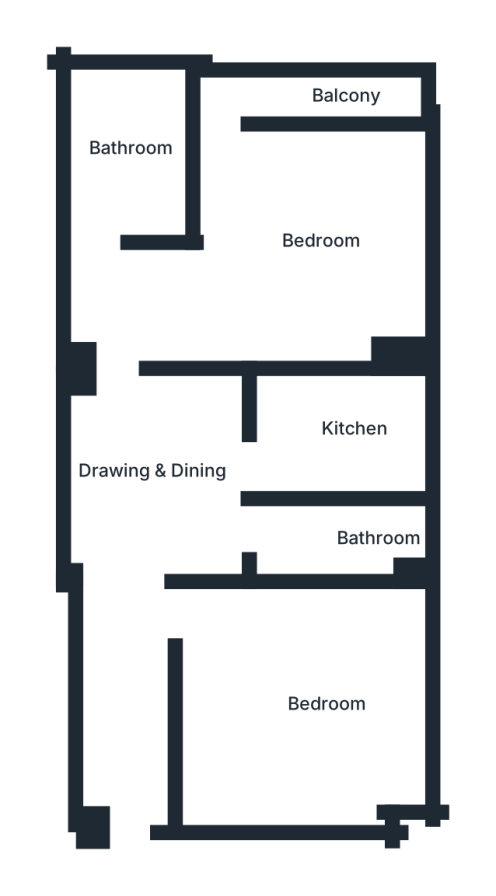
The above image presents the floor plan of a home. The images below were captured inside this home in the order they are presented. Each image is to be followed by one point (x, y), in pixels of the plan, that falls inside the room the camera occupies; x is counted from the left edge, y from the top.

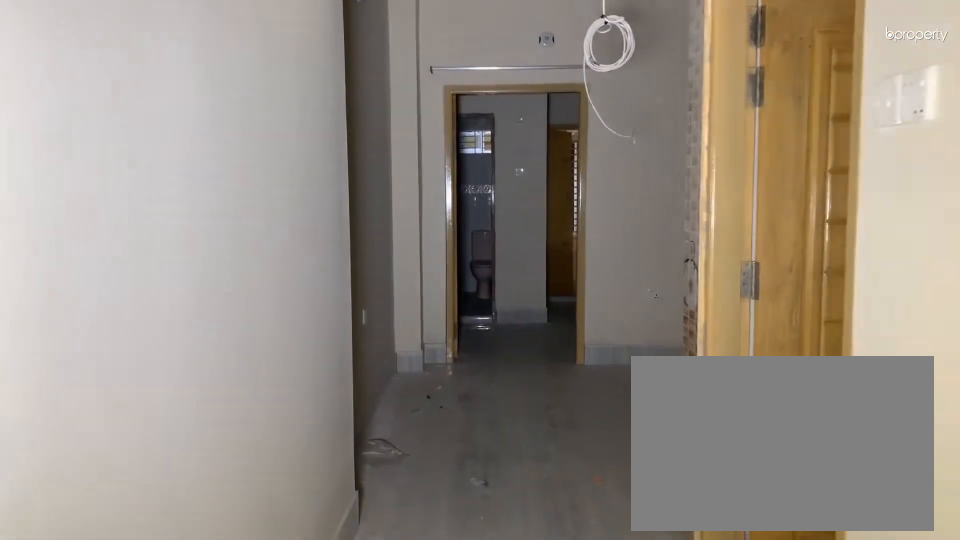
(129, 702)
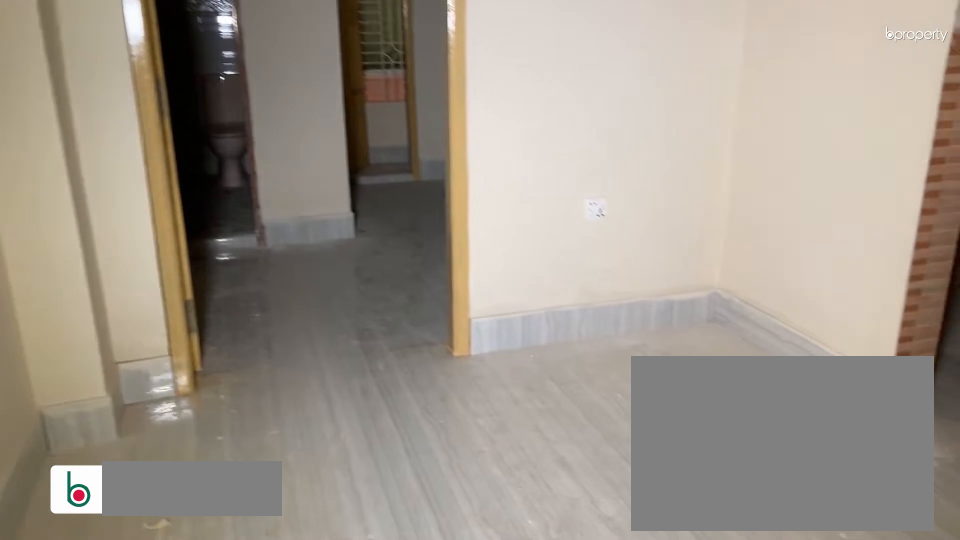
(137, 467)
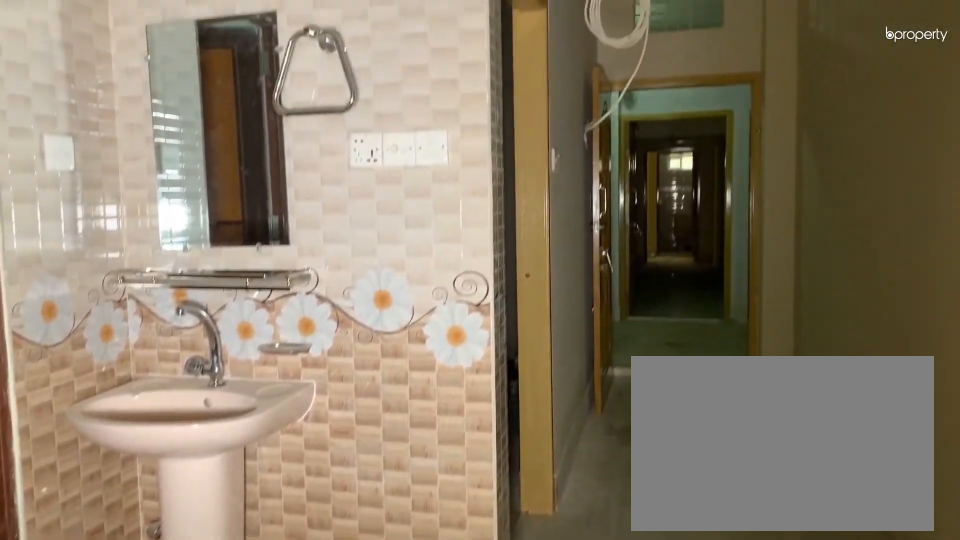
(138, 453)
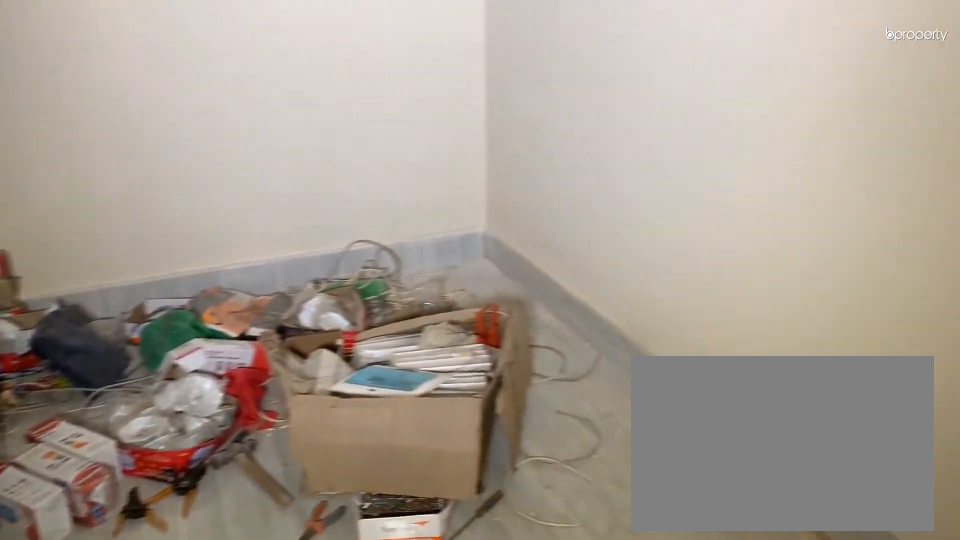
(301, 710)
